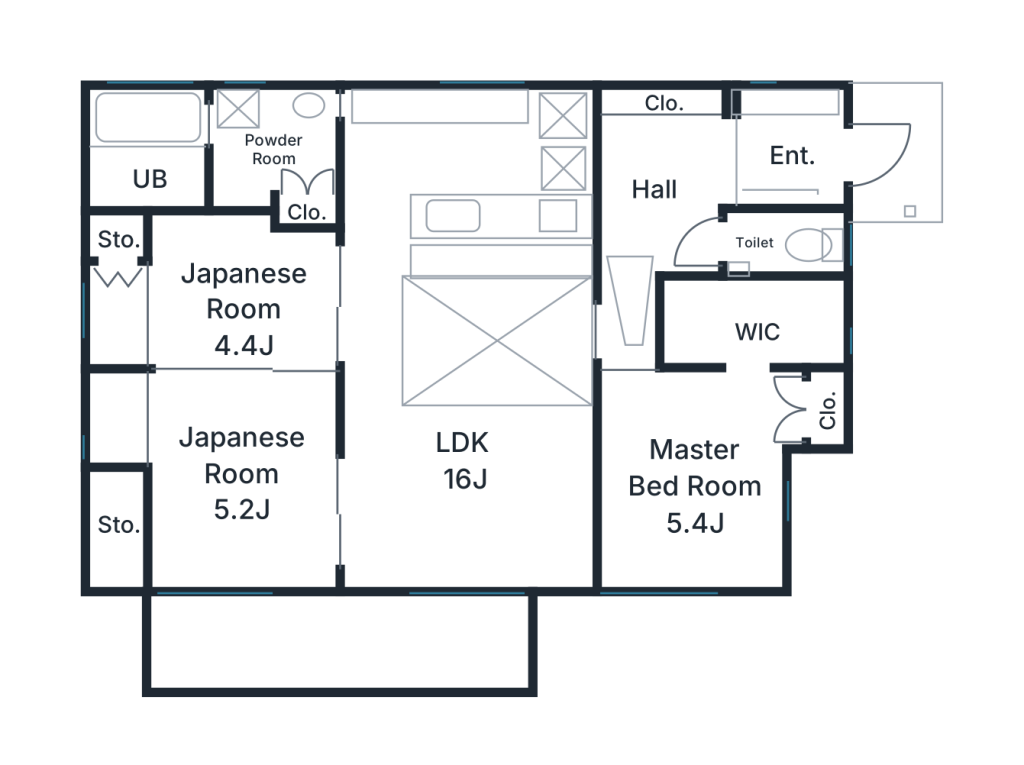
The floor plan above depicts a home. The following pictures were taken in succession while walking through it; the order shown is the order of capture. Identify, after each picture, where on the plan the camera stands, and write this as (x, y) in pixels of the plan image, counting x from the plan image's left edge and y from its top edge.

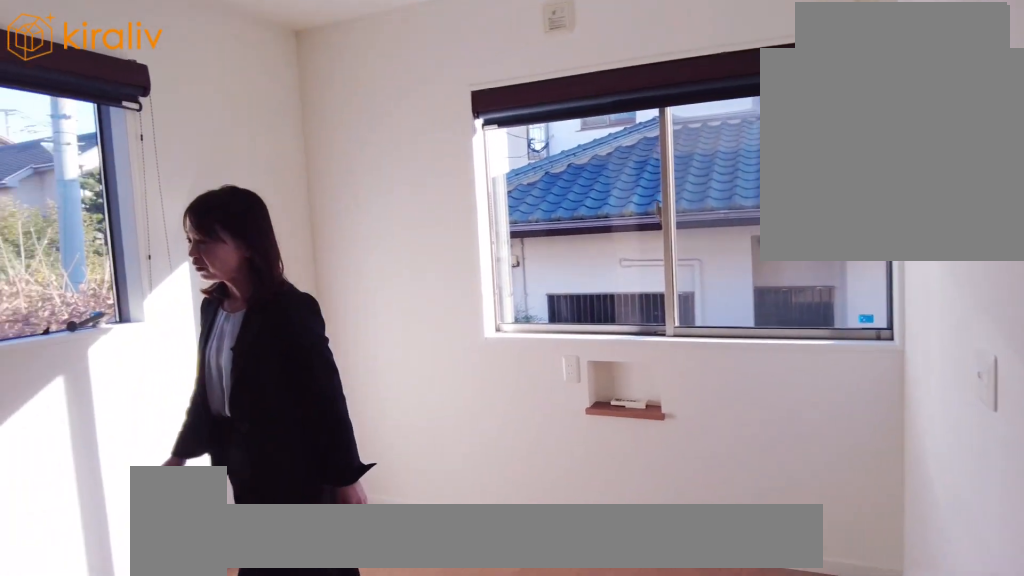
(741, 539)
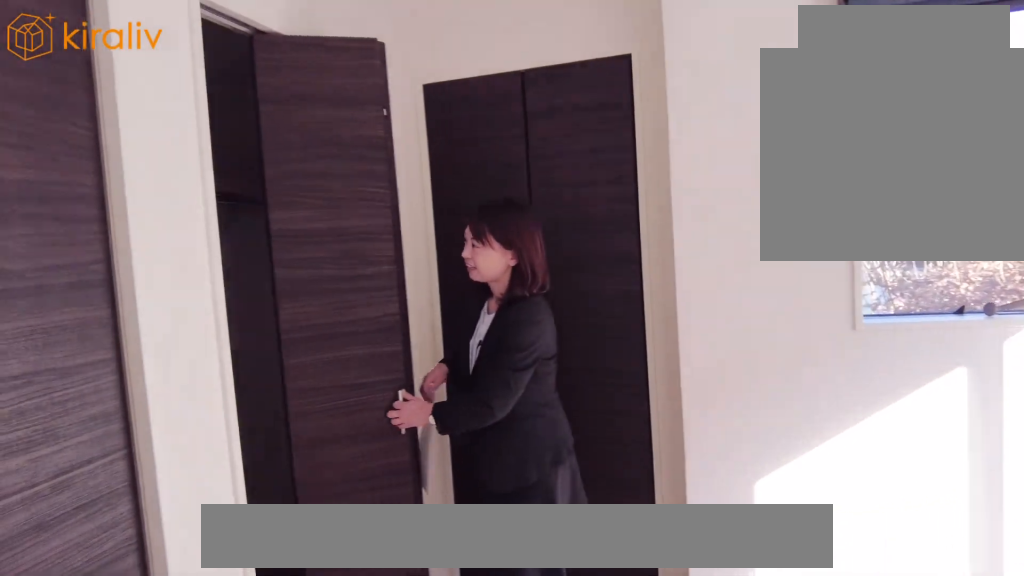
(744, 454)
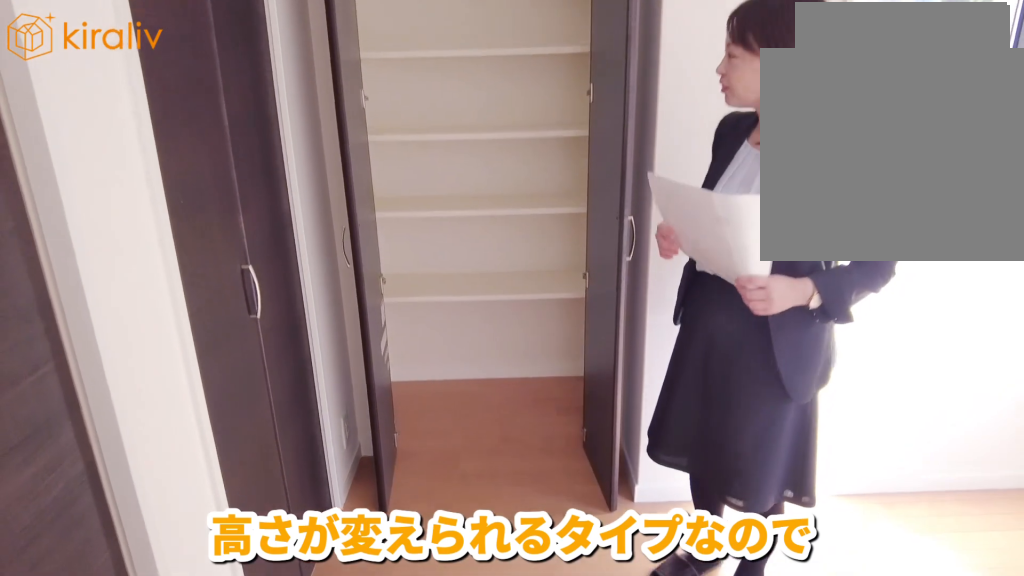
(689, 443)
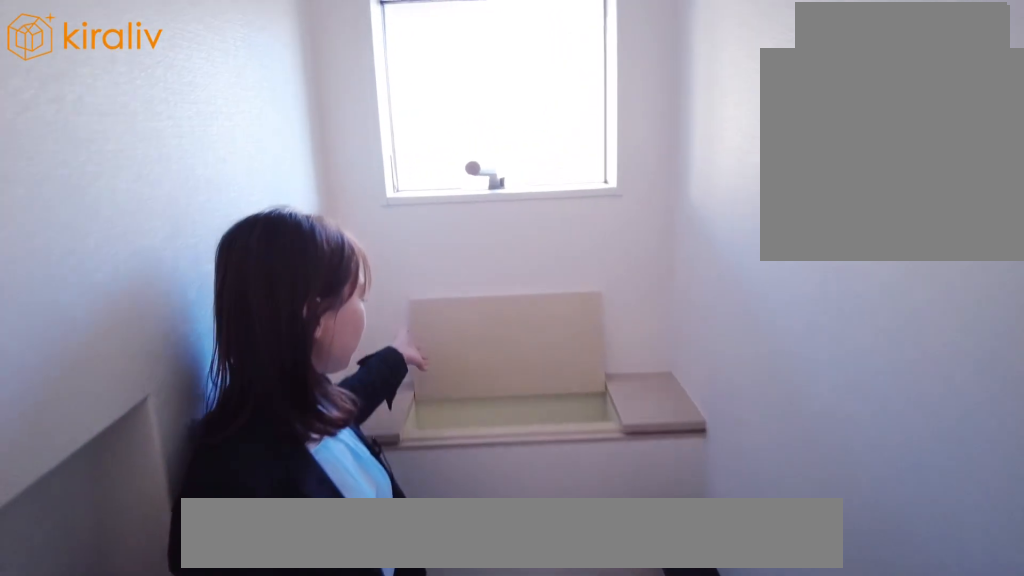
(728, 257)
